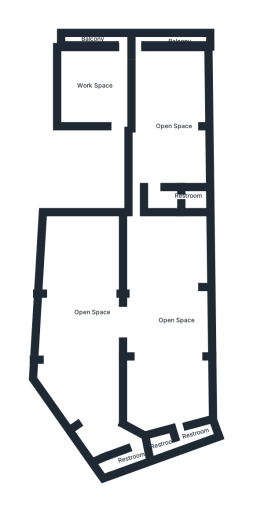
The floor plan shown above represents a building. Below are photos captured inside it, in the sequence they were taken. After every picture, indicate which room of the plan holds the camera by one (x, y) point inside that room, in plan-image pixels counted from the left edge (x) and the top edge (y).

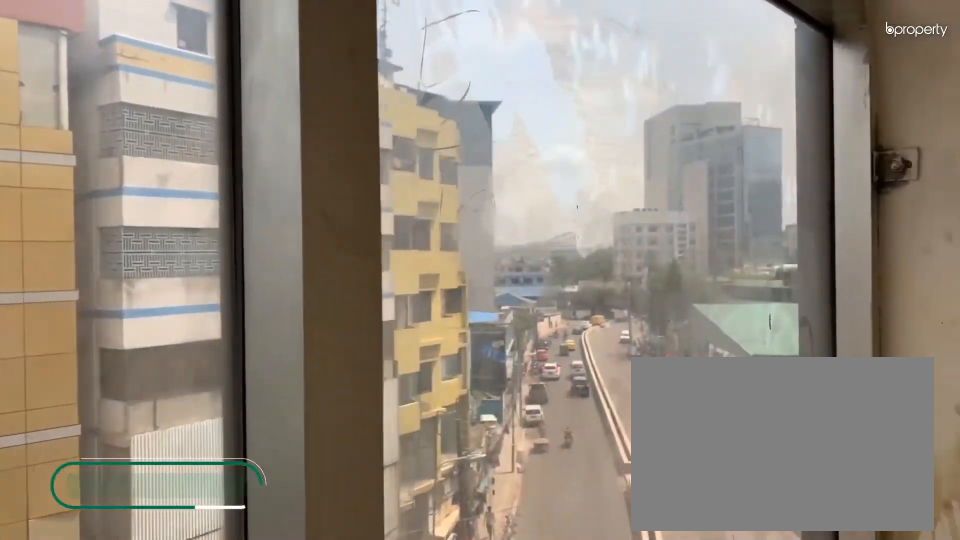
(158, 38)
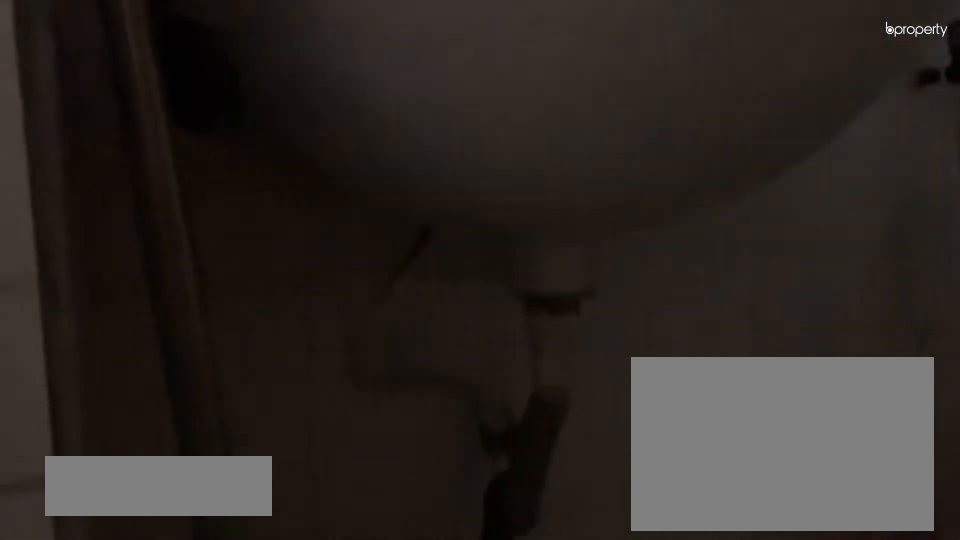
(192, 195)
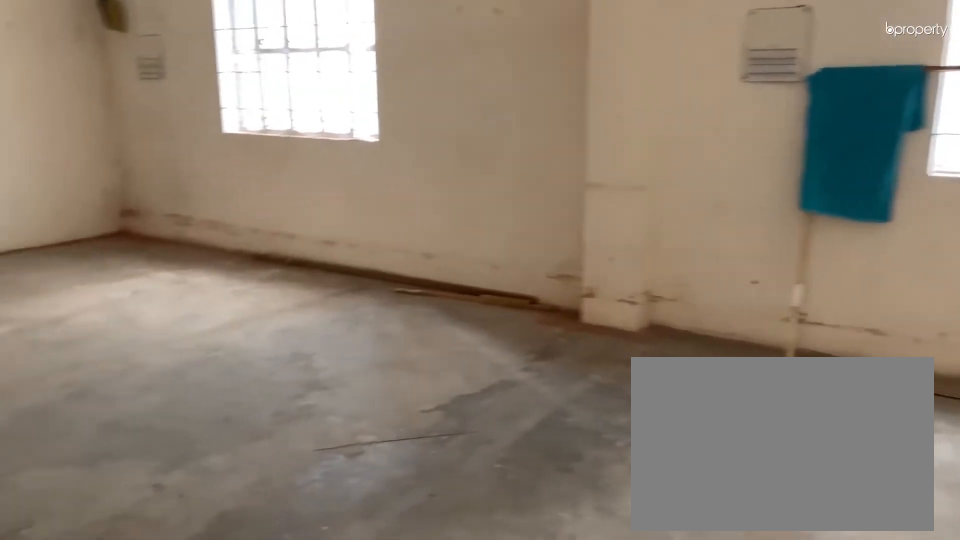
(165, 333)
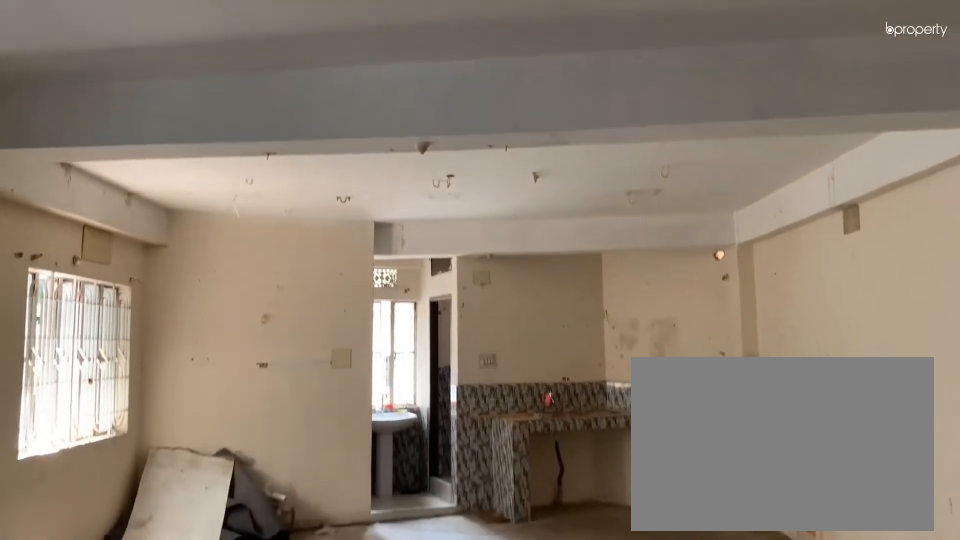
(165, 333)
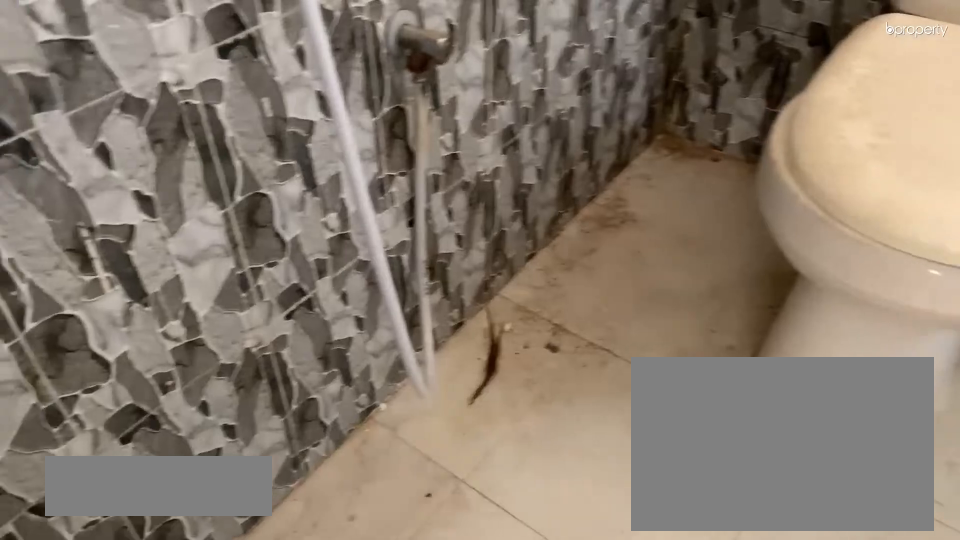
(166, 442)
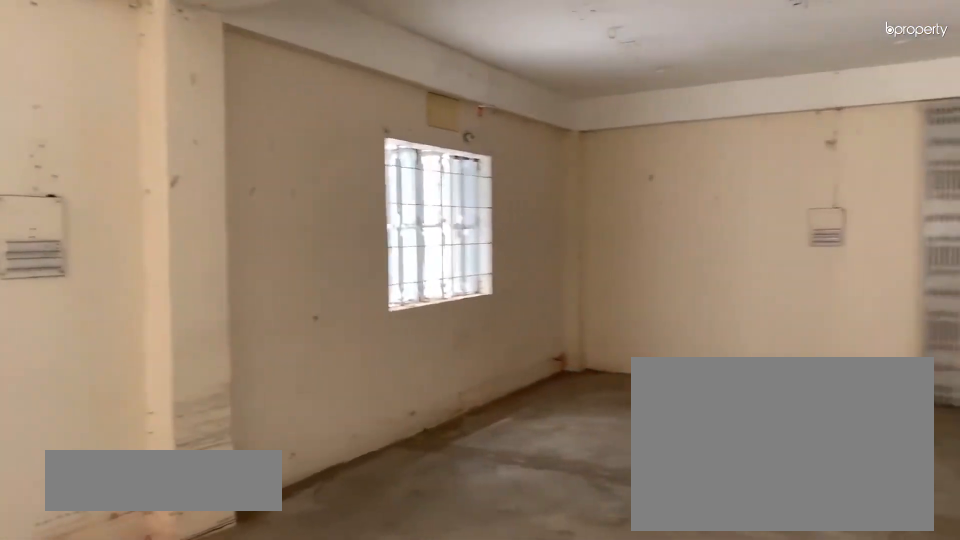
(79, 327)
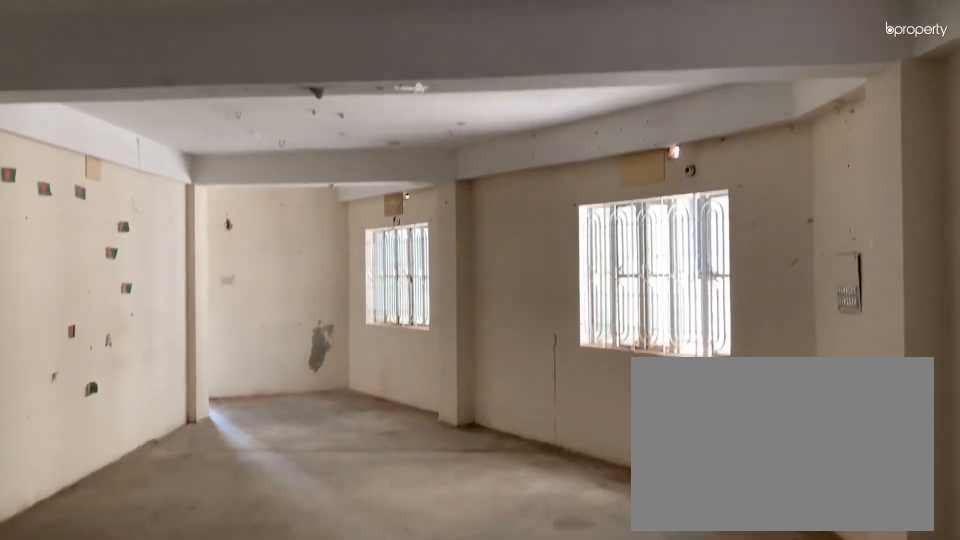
(79, 327)
